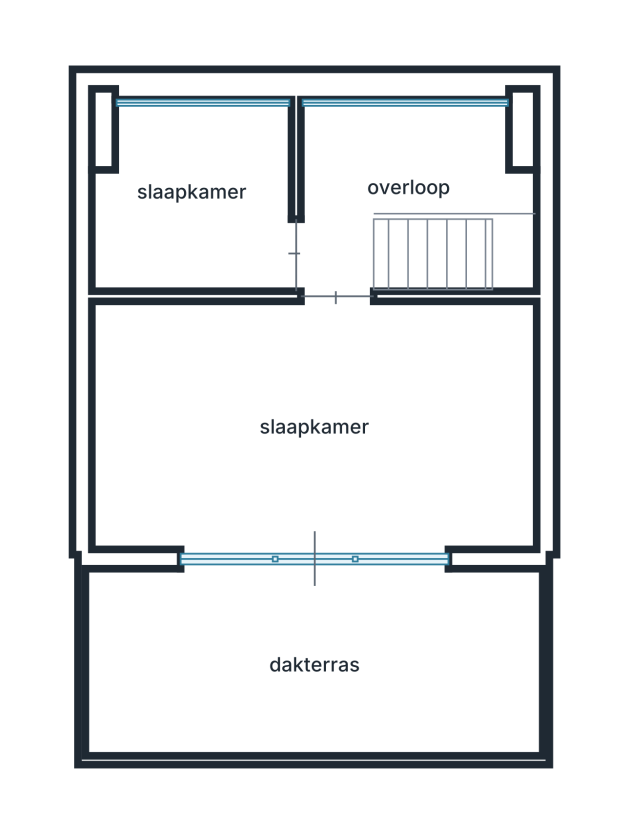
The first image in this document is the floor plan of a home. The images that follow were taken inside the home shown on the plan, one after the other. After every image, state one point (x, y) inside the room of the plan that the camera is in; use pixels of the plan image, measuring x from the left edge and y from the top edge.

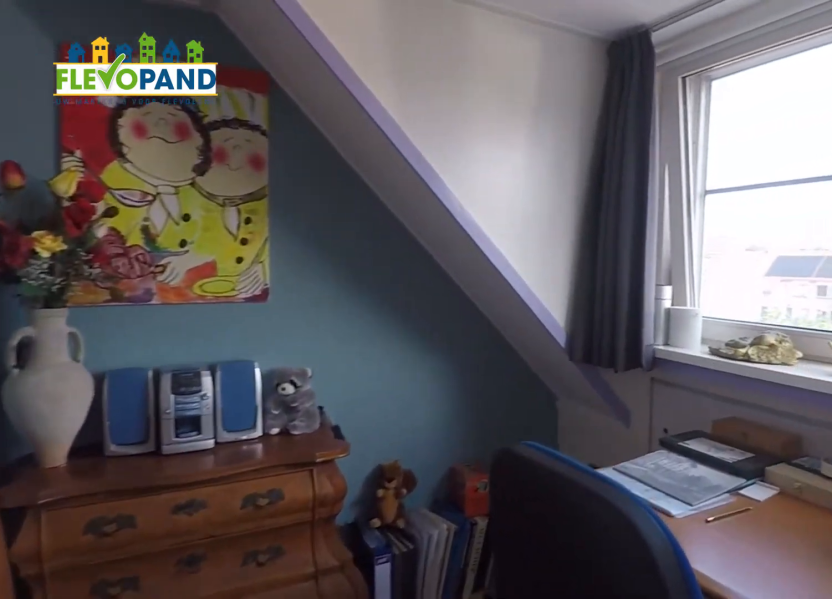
(197, 201)
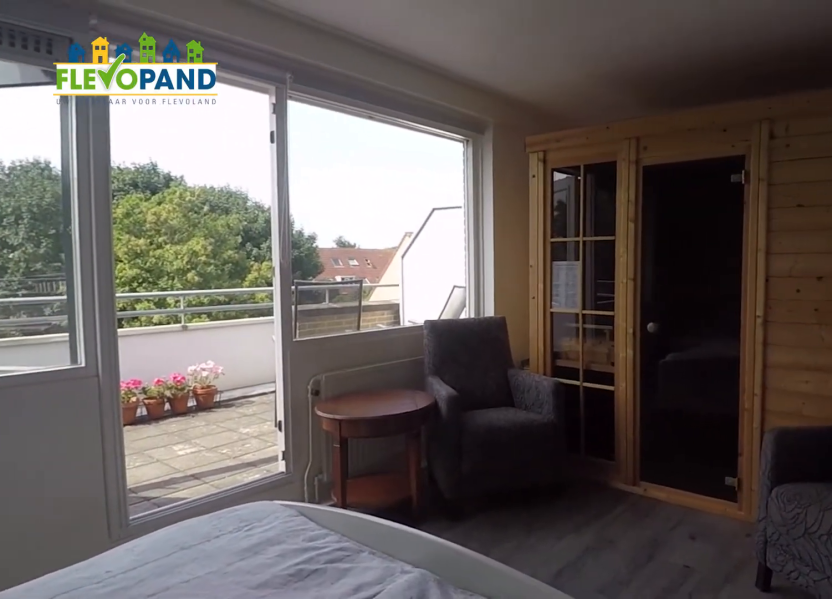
(313, 426)
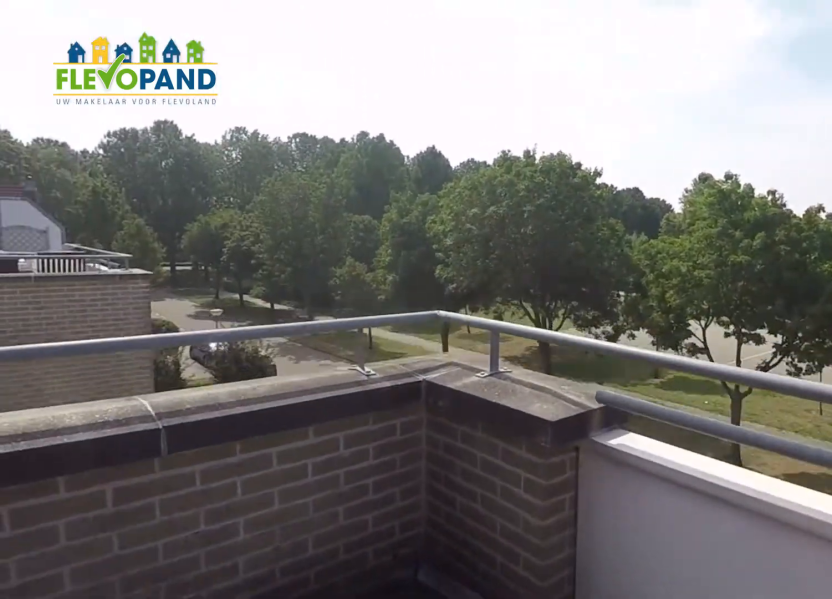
(313, 663)
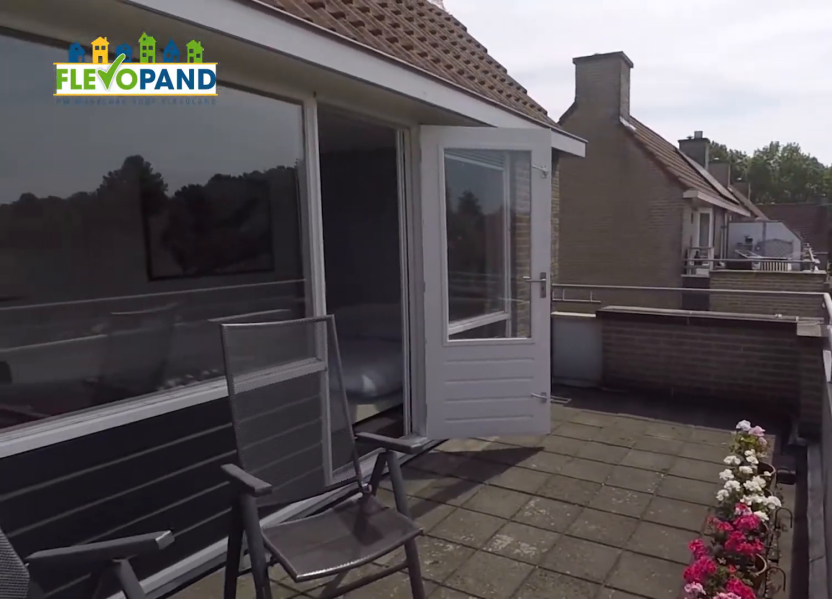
(313, 663)
